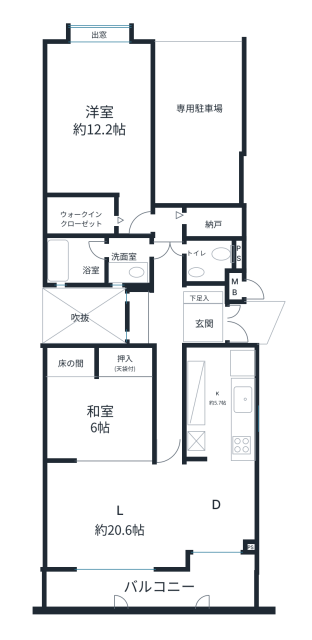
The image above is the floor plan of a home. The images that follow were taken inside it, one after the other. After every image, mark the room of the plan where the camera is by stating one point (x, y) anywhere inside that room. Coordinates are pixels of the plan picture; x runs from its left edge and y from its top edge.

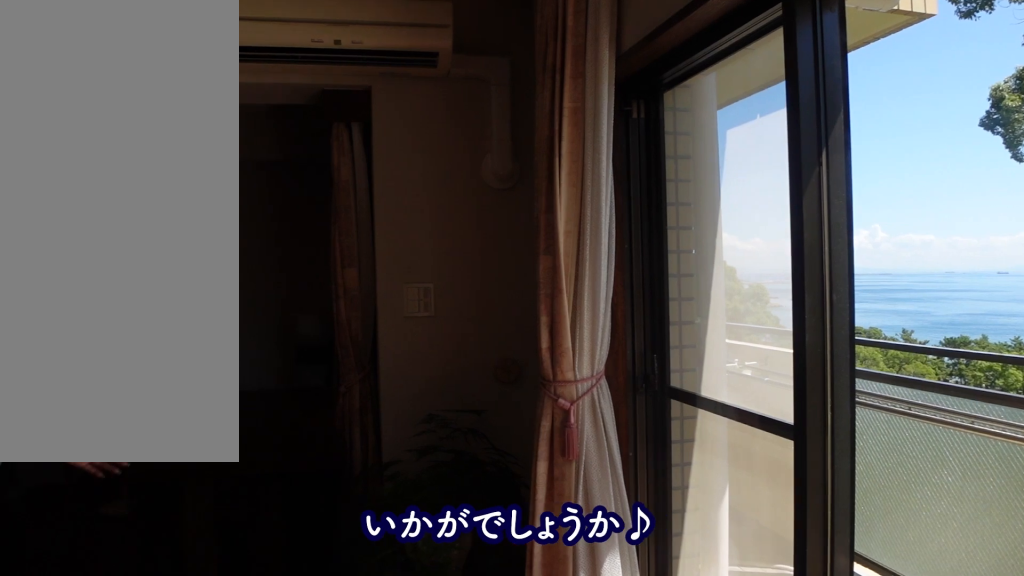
(154, 511)
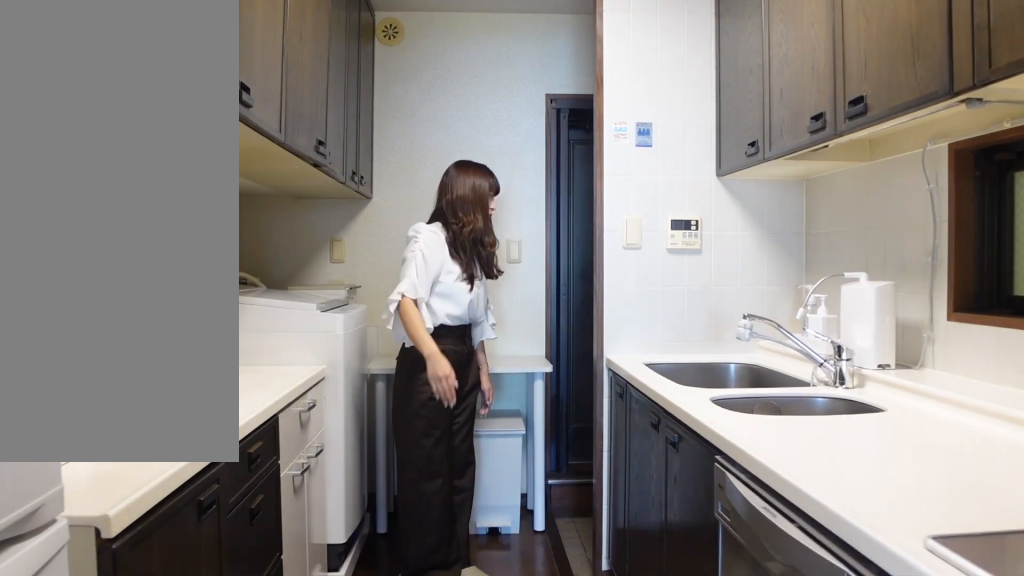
(217, 401)
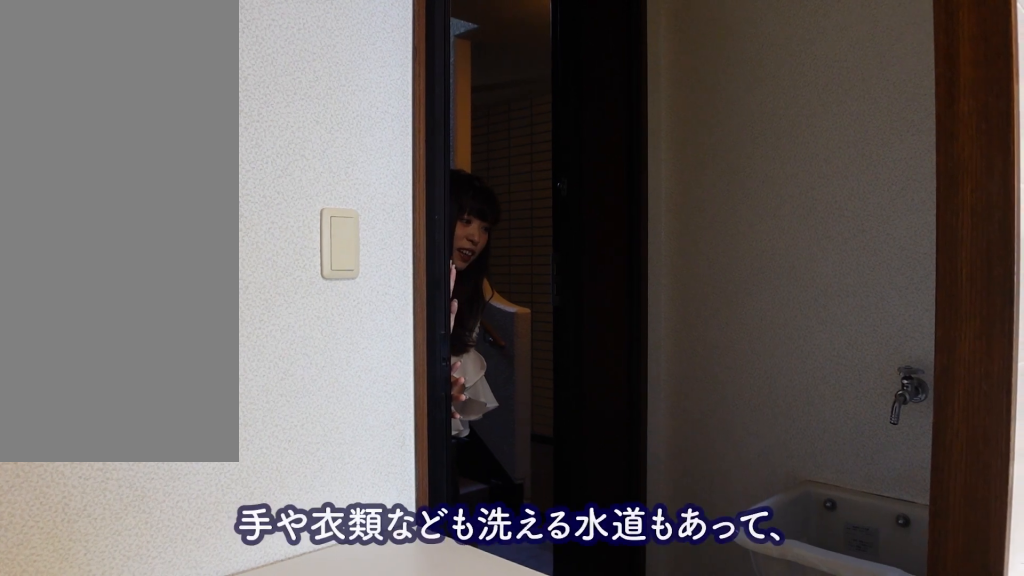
(243, 361)
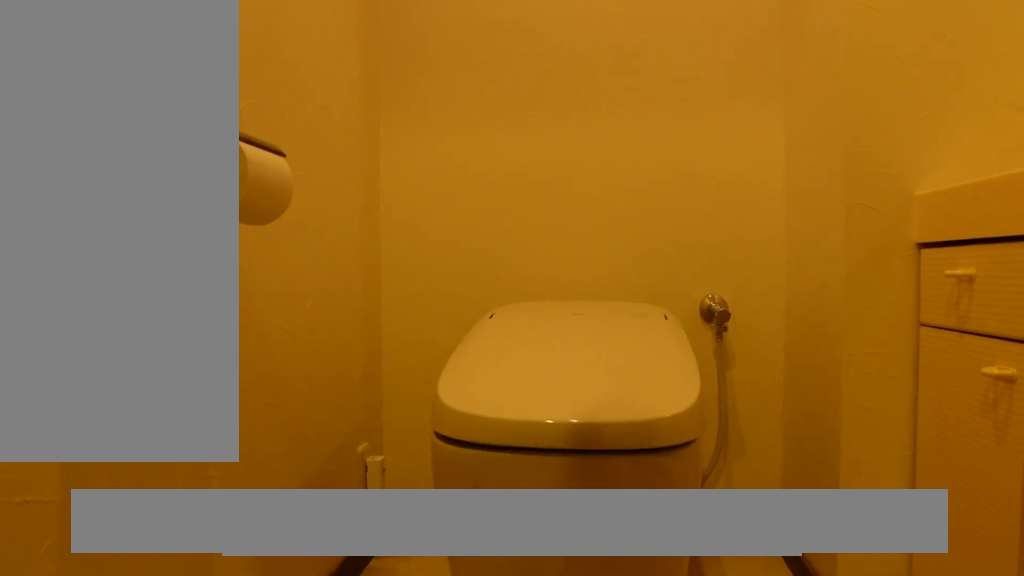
(207, 260)
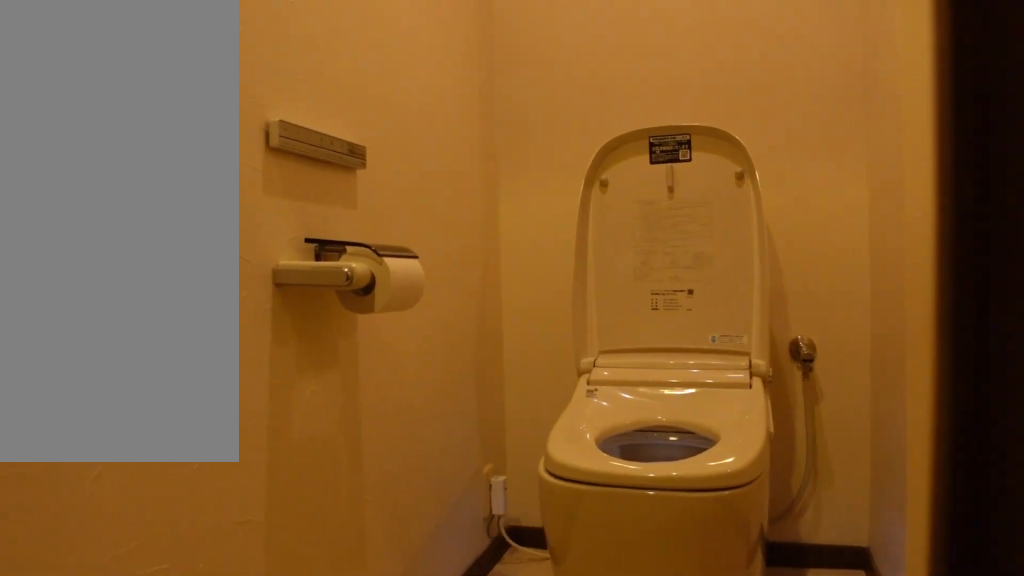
(207, 260)
